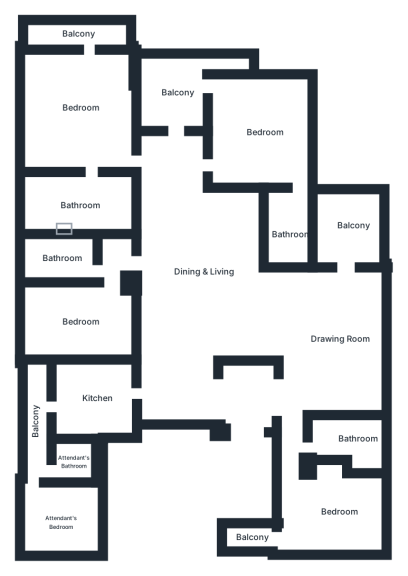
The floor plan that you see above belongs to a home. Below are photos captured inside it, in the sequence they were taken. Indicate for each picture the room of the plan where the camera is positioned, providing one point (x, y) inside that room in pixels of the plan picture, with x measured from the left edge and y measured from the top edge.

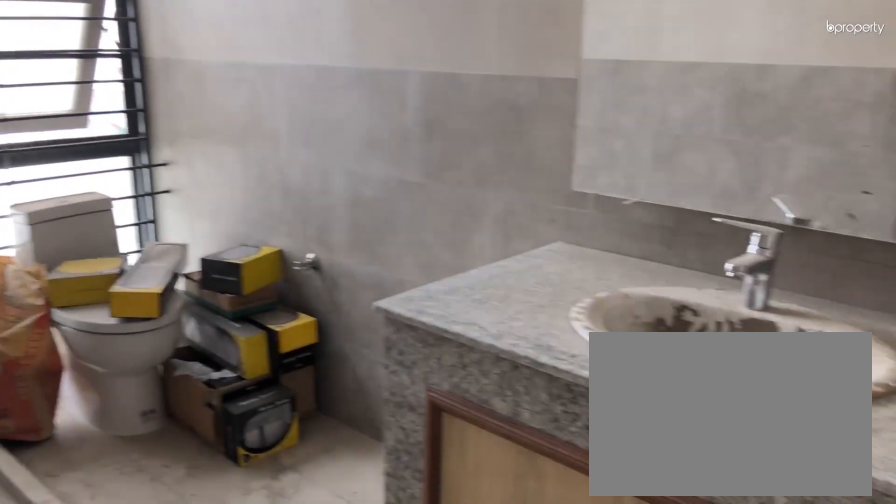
(59, 257)
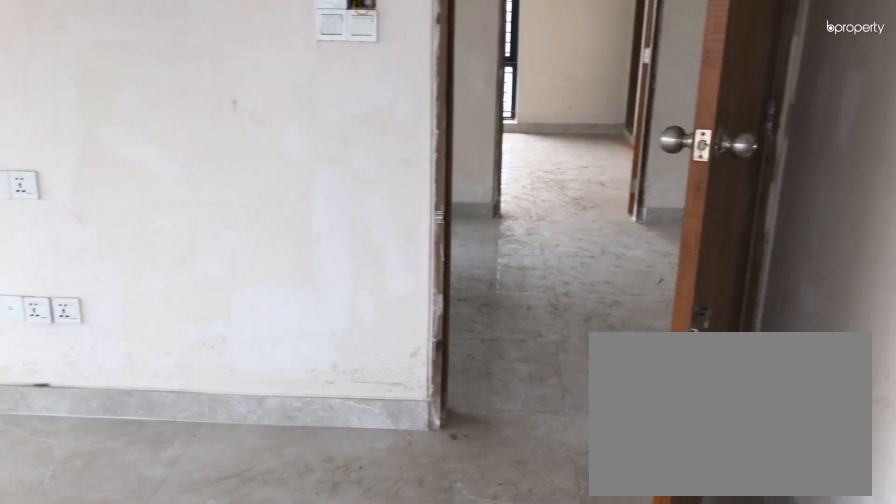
(78, 104)
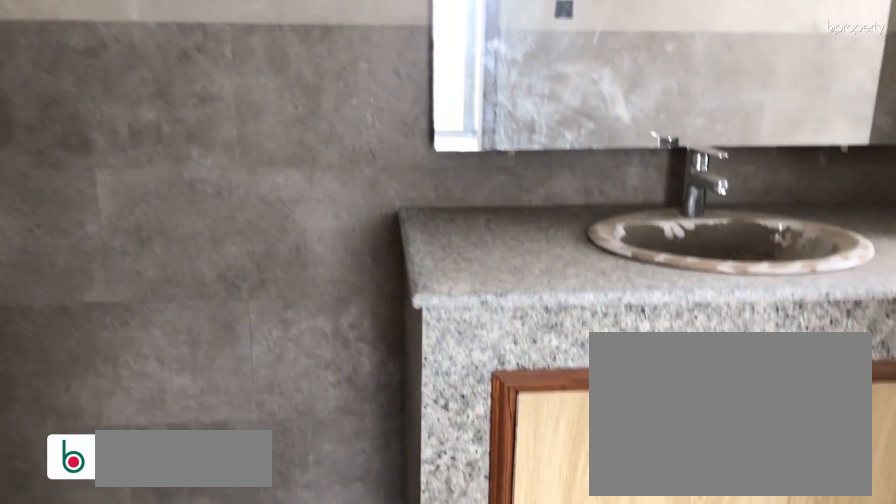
(79, 201)
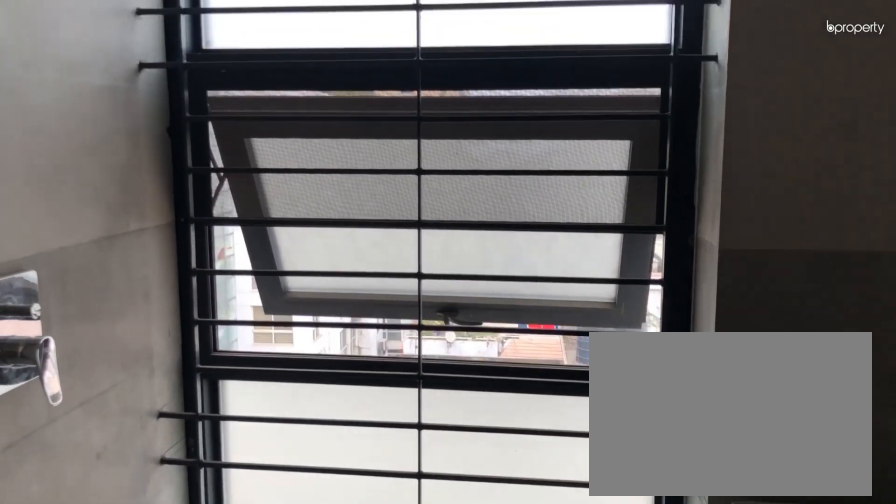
(79, 201)
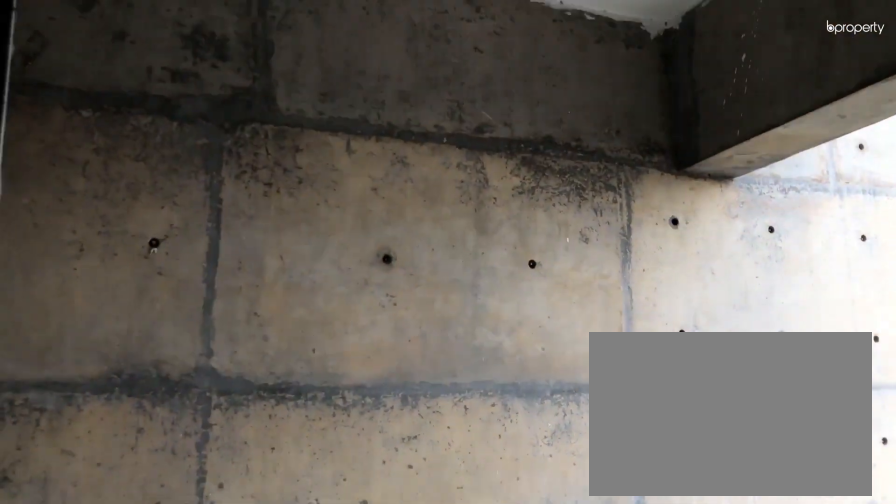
(174, 86)
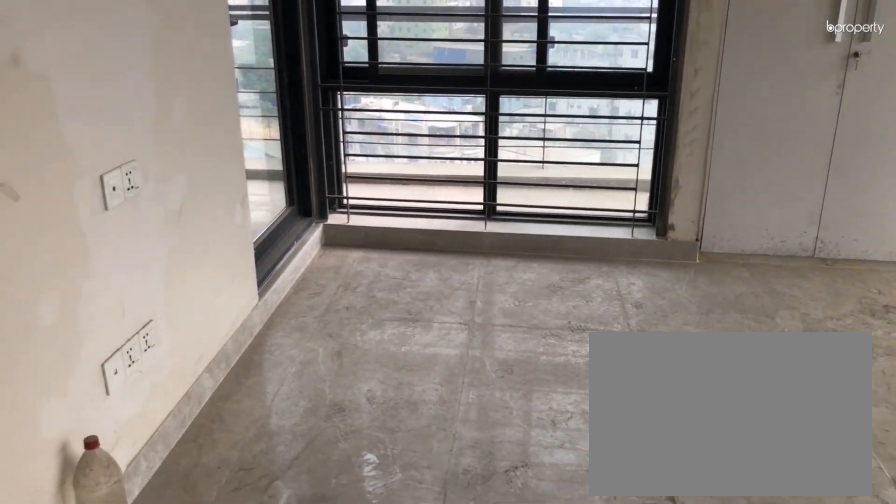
(258, 127)
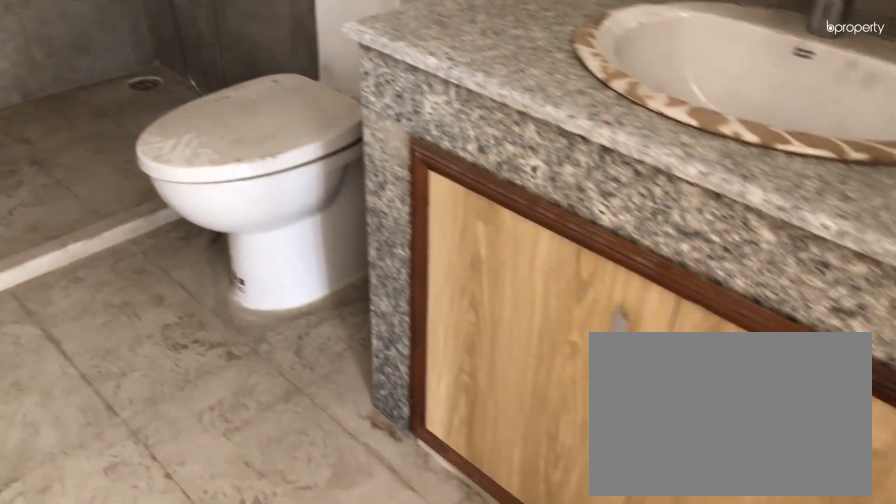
(287, 229)
